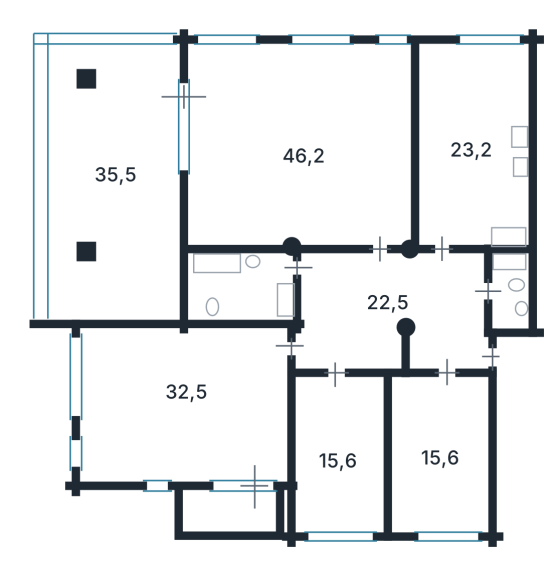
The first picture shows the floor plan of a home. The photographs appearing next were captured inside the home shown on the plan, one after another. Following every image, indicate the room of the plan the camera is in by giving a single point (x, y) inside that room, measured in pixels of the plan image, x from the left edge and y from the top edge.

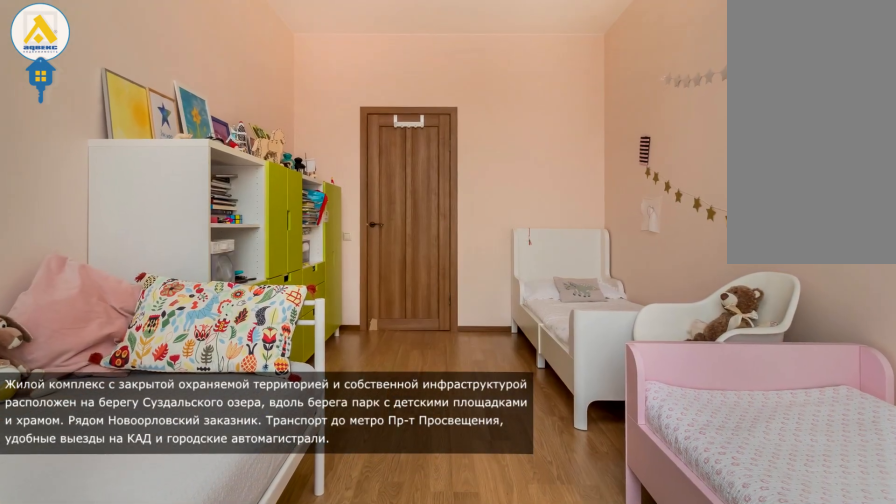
(335, 462)
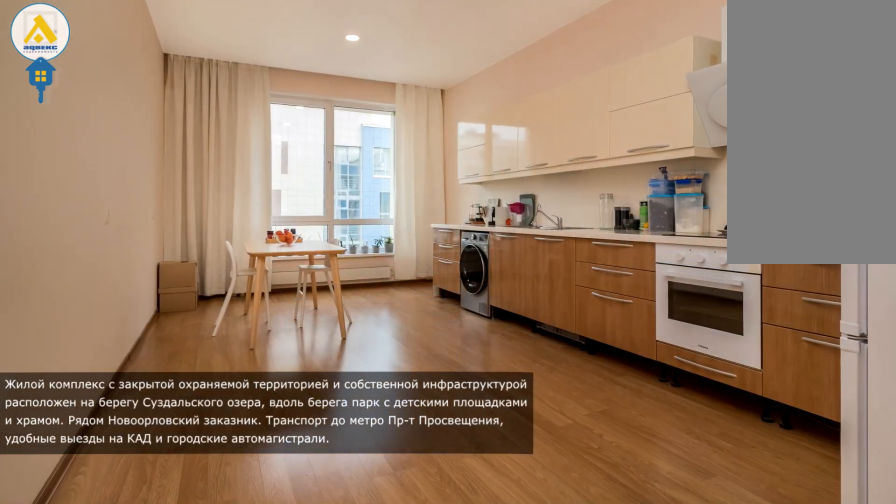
(472, 150)
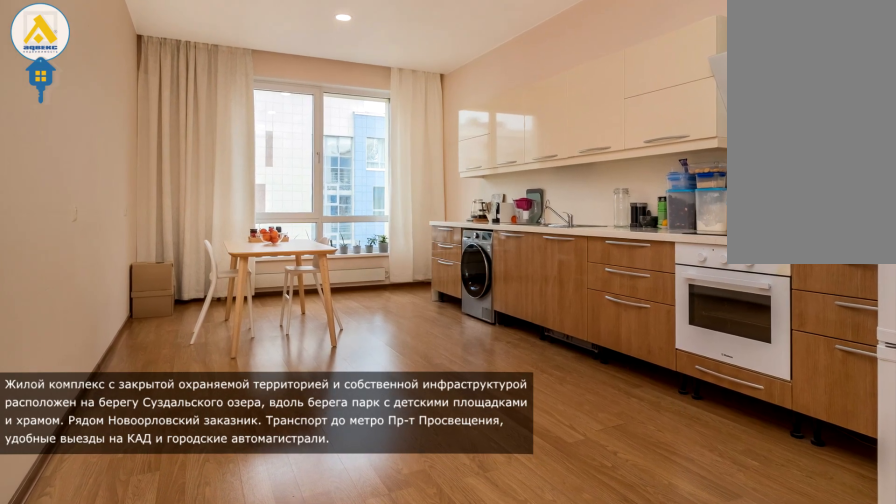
(472, 150)
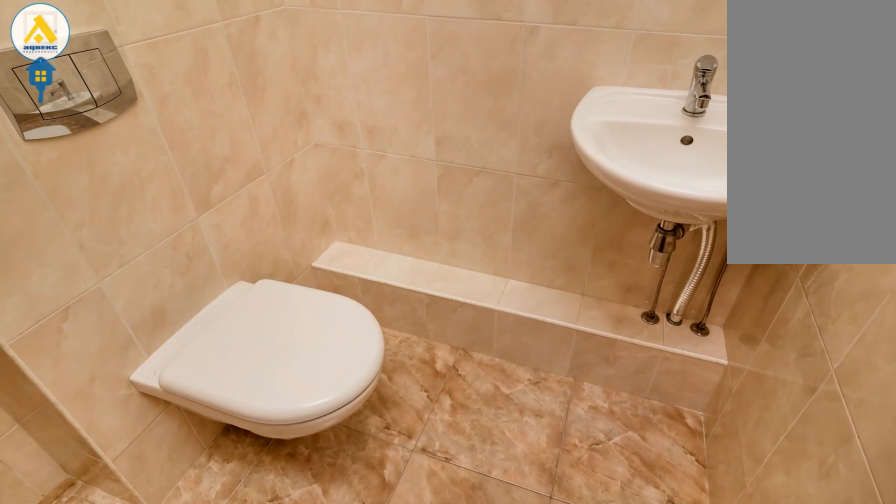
(498, 281)
